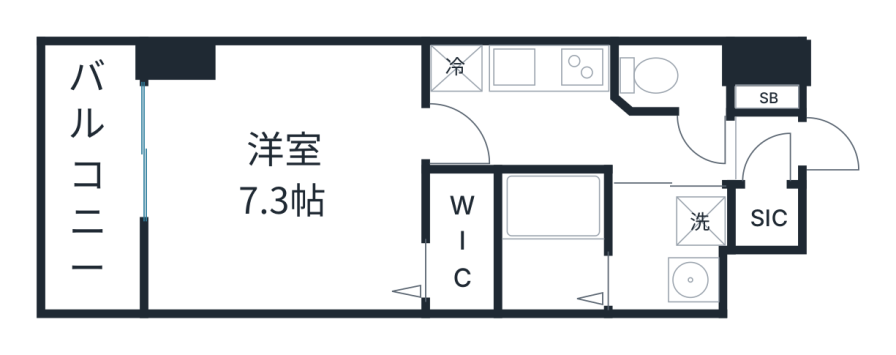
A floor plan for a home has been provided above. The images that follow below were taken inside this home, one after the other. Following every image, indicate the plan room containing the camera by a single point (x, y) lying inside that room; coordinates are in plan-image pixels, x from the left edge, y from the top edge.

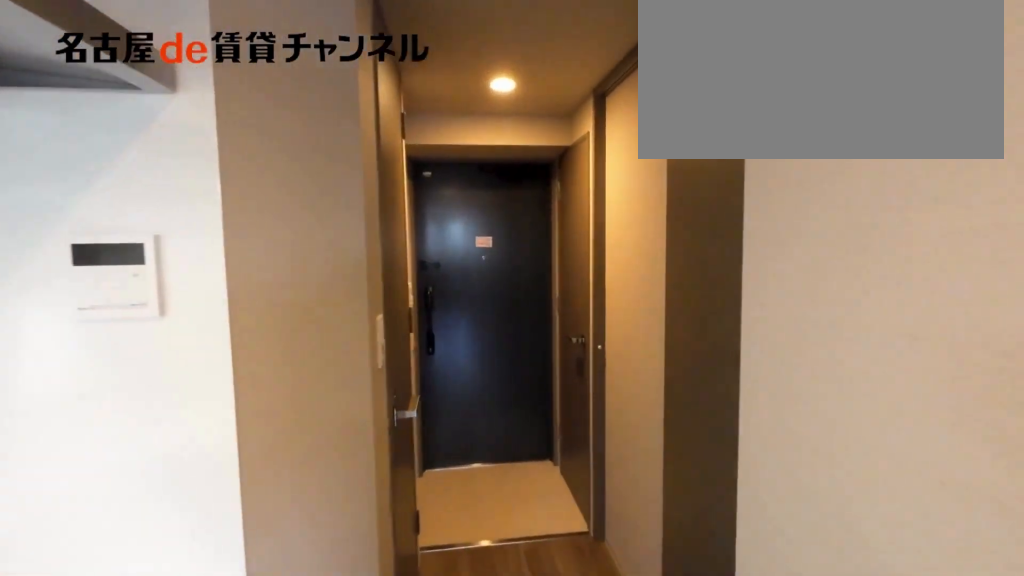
(576, 135)
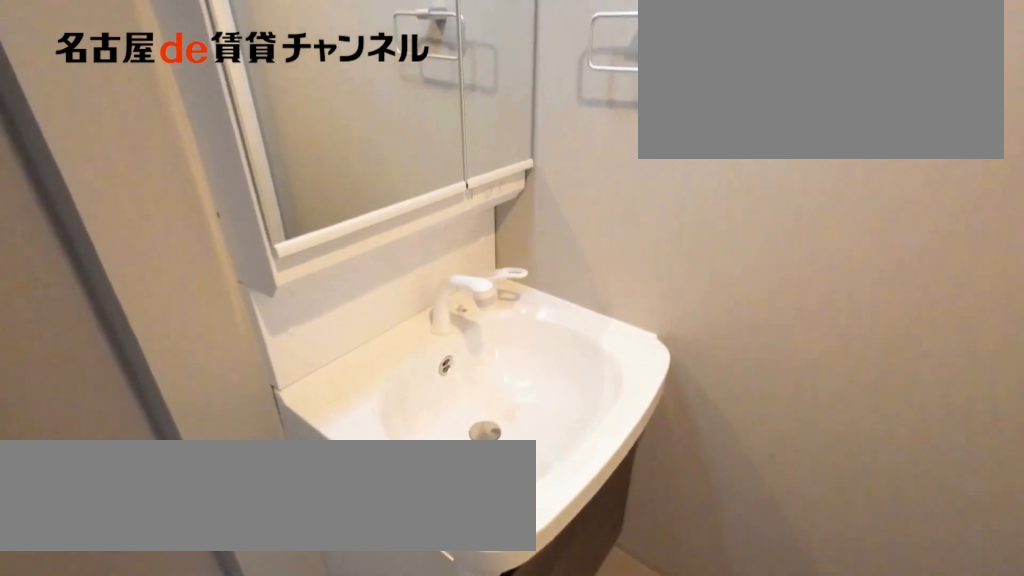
(669, 251)
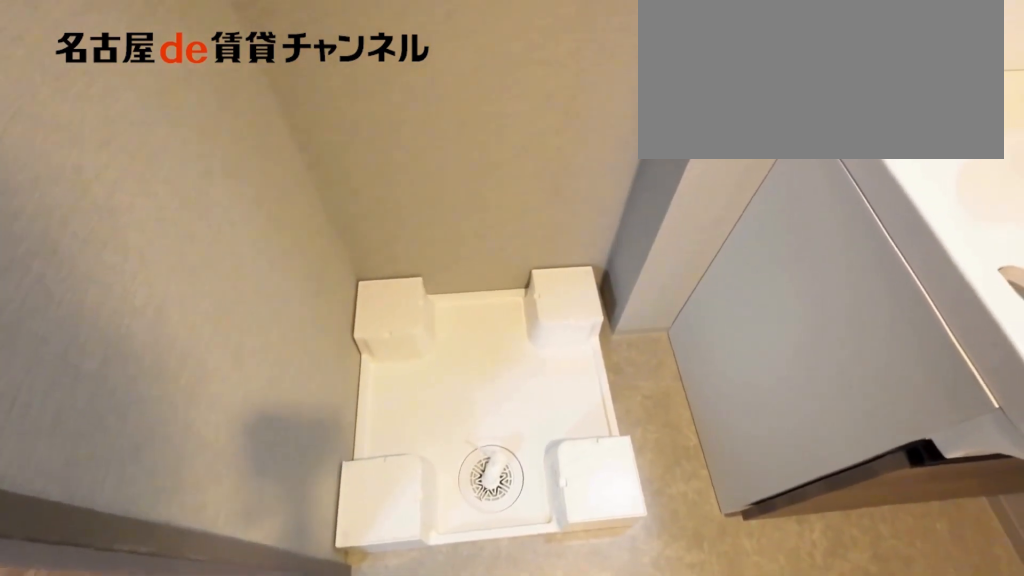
(669, 251)
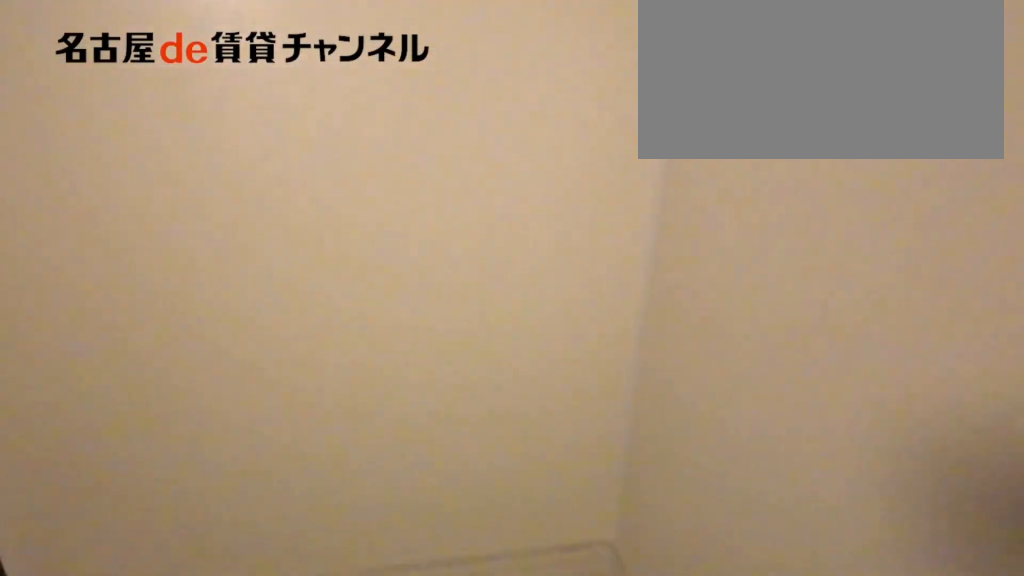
(552, 243)
